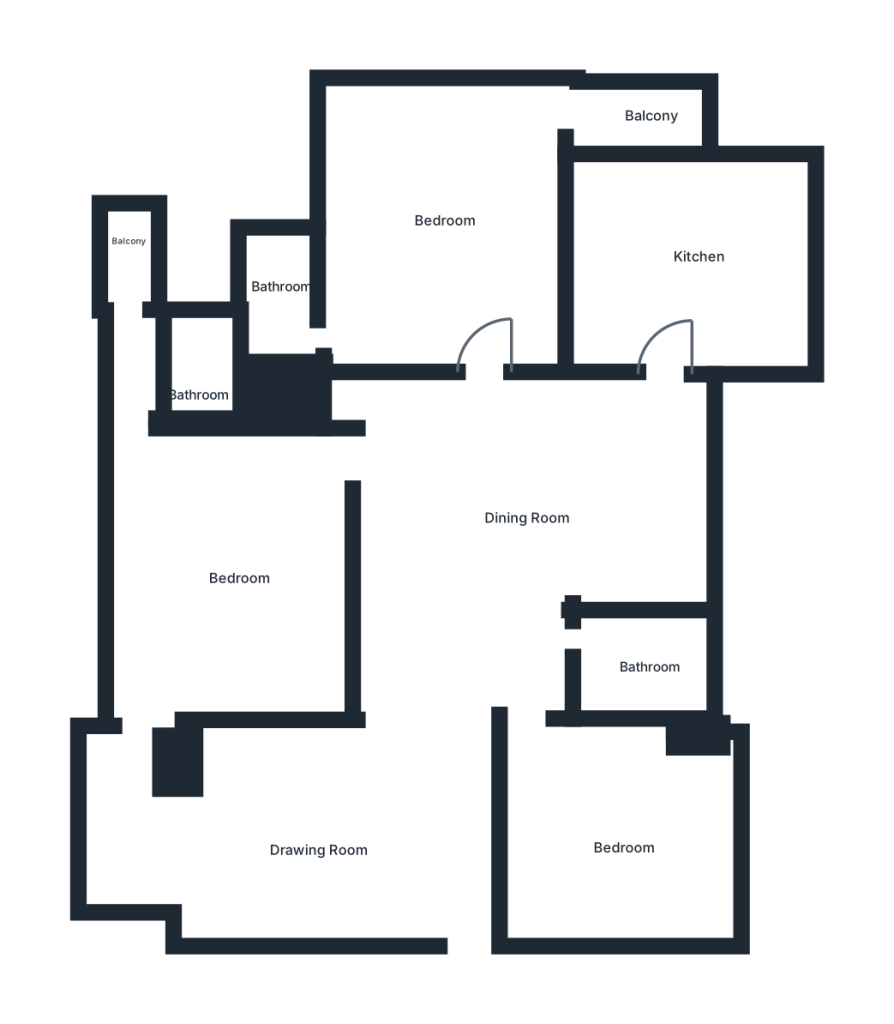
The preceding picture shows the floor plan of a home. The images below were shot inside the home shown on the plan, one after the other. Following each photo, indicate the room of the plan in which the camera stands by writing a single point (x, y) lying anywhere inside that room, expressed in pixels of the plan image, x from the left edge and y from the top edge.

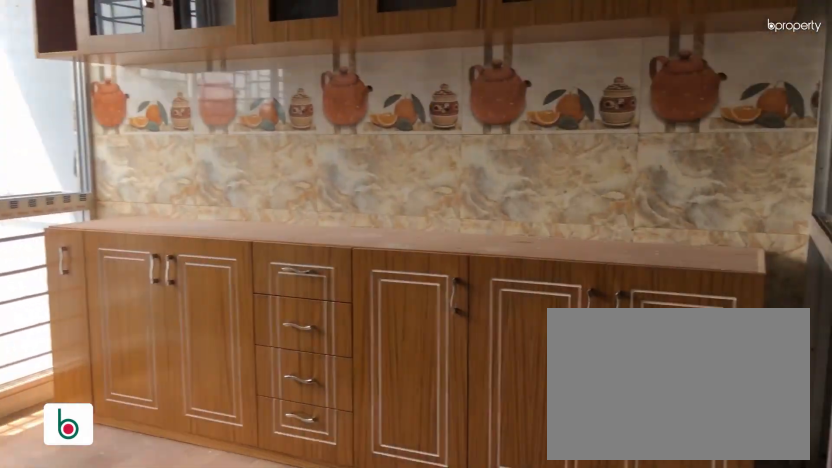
(689, 250)
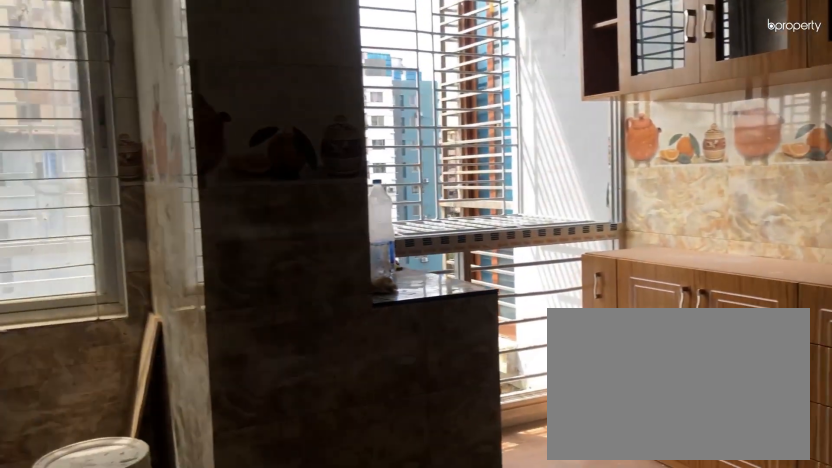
(689, 250)
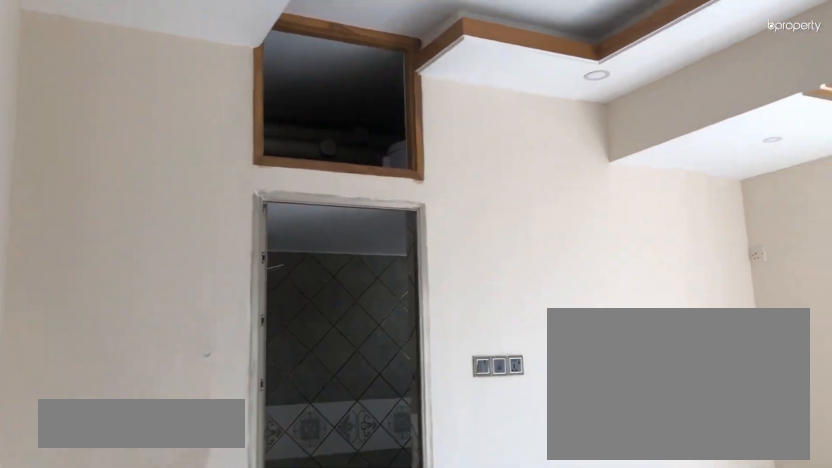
(445, 215)
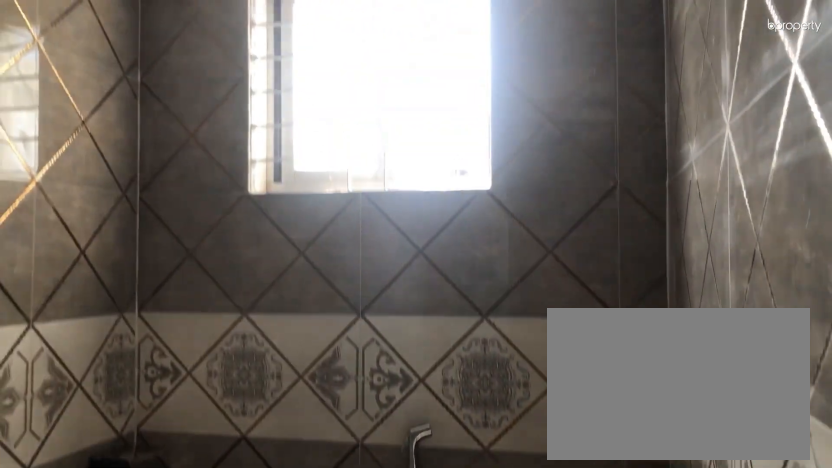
(279, 273)
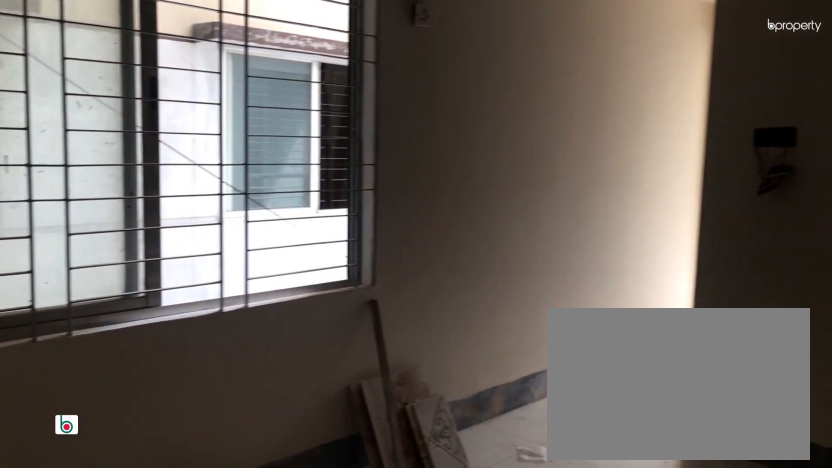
(220, 578)
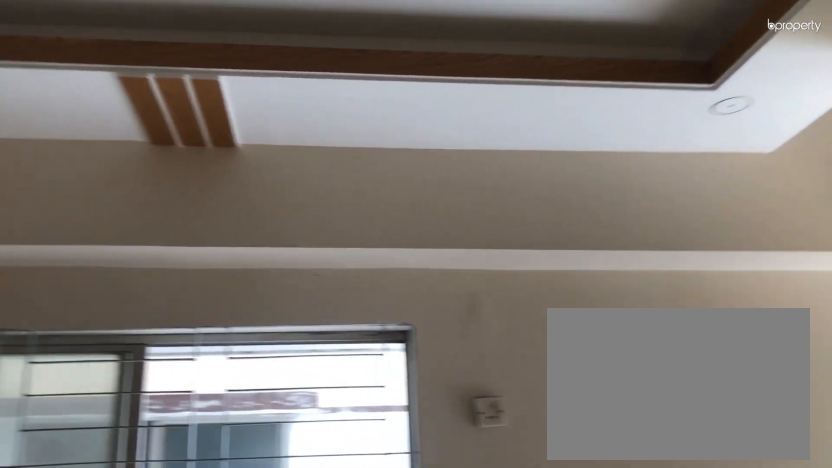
(220, 578)
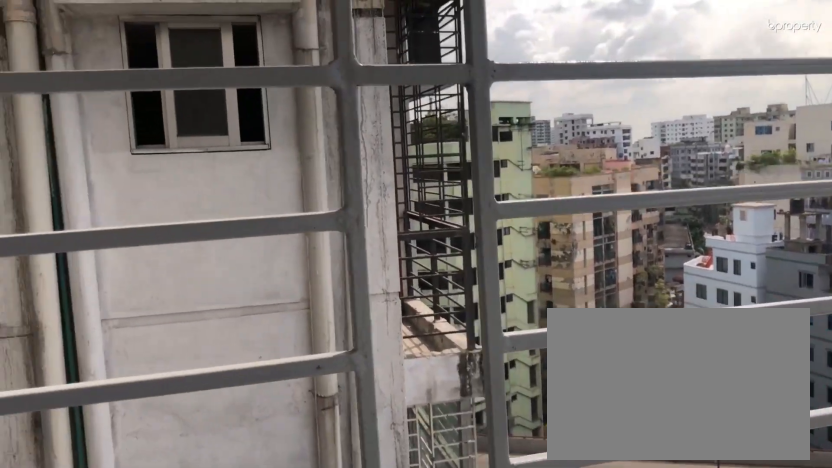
(131, 252)
